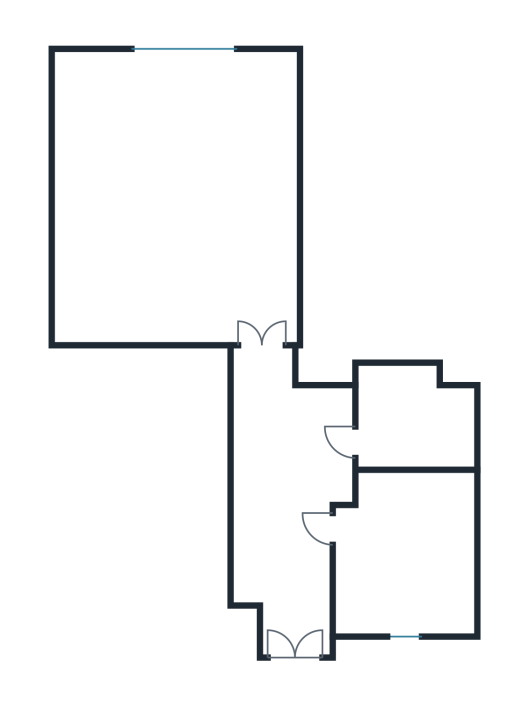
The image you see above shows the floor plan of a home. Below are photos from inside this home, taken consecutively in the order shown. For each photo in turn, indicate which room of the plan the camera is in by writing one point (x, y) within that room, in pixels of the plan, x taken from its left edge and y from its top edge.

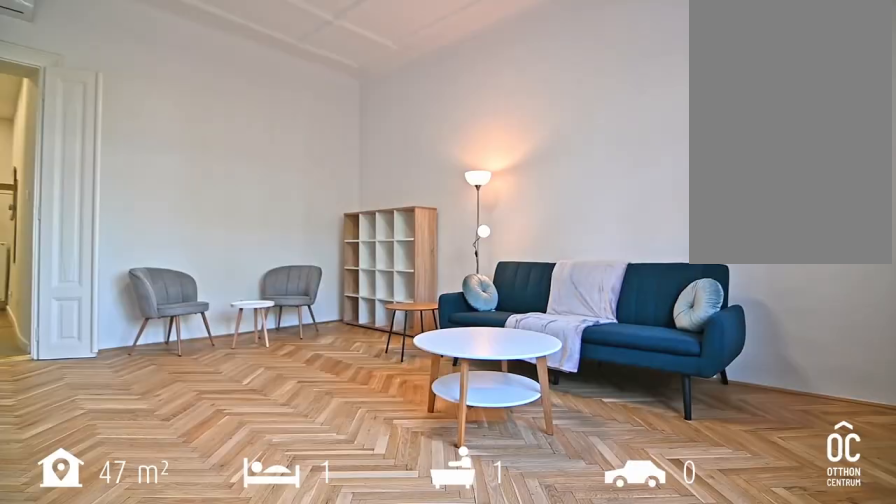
(174, 202)
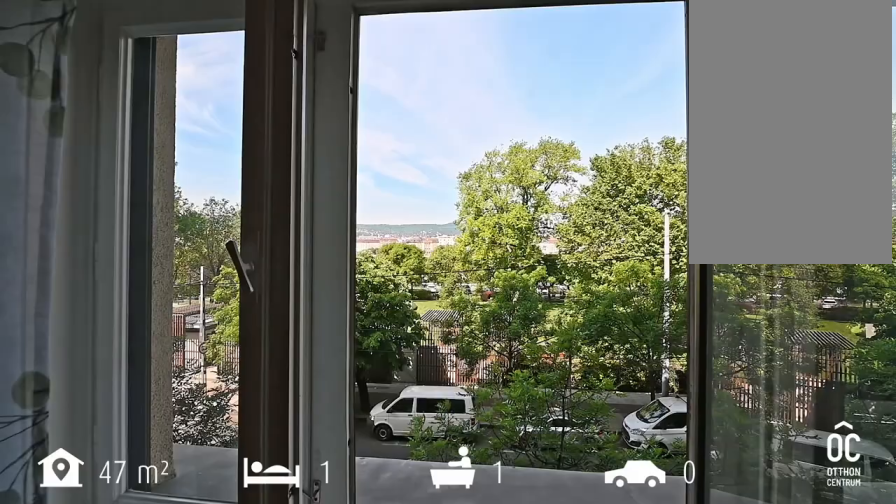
(174, 202)
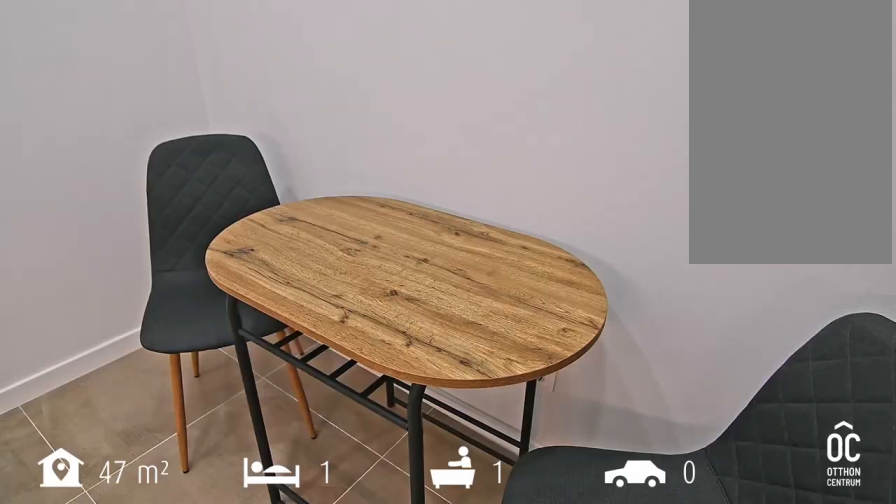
(407, 551)
